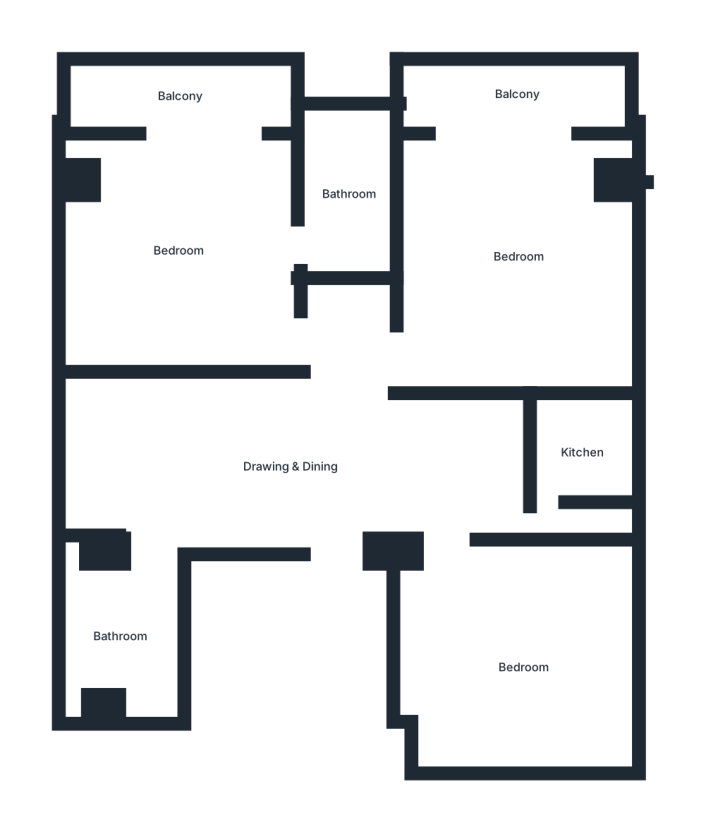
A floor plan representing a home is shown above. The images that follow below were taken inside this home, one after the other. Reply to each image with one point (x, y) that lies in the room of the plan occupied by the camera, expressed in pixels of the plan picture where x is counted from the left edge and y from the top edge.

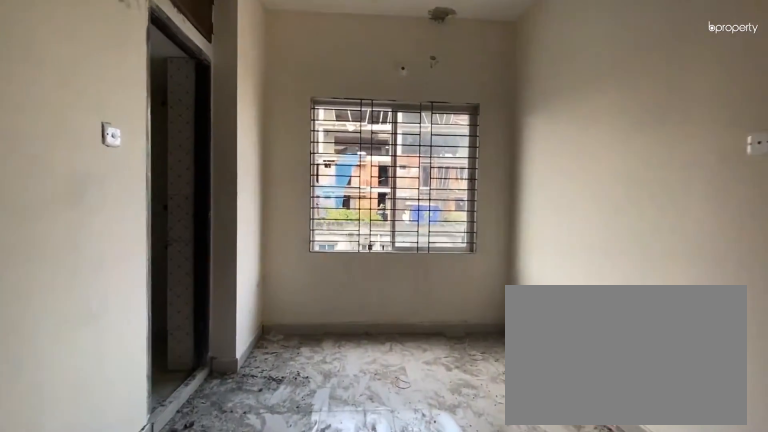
(292, 465)
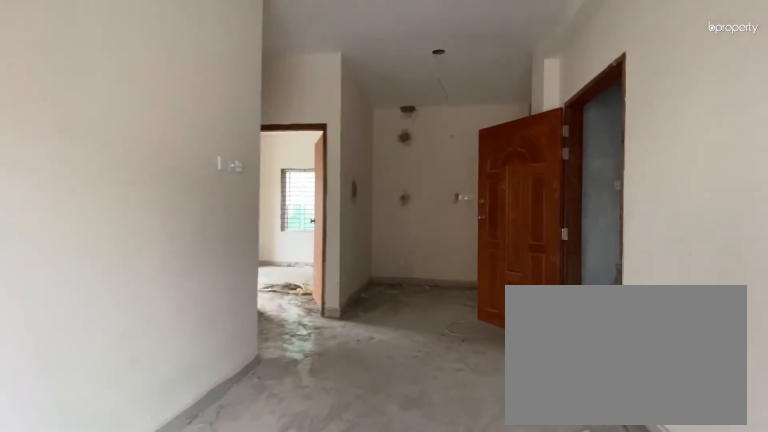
(292, 465)
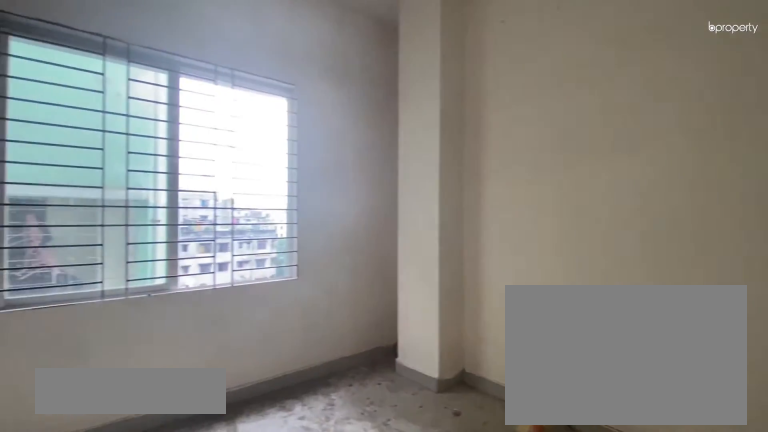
(520, 669)
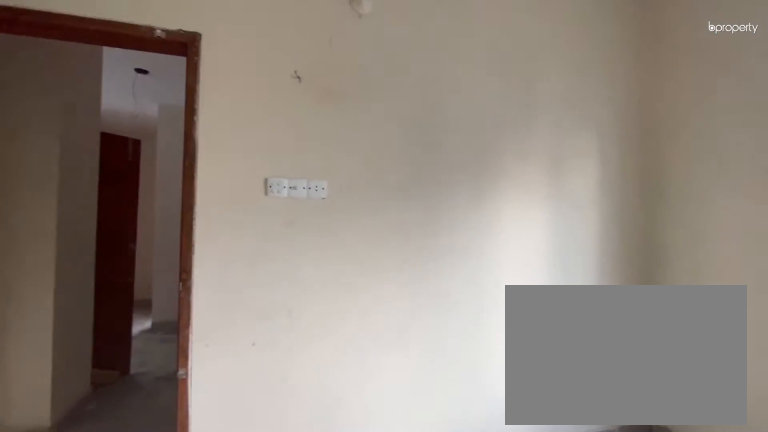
(520, 669)
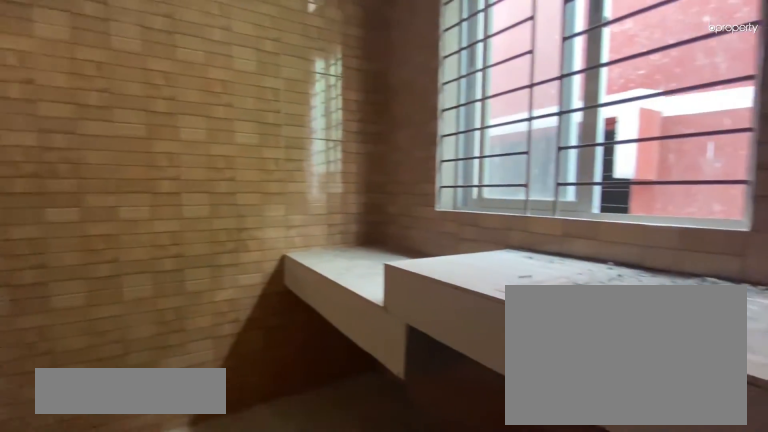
(580, 453)
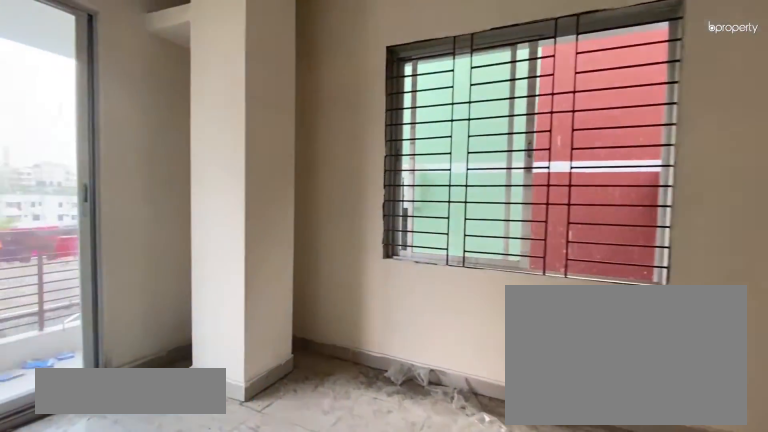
(515, 258)
